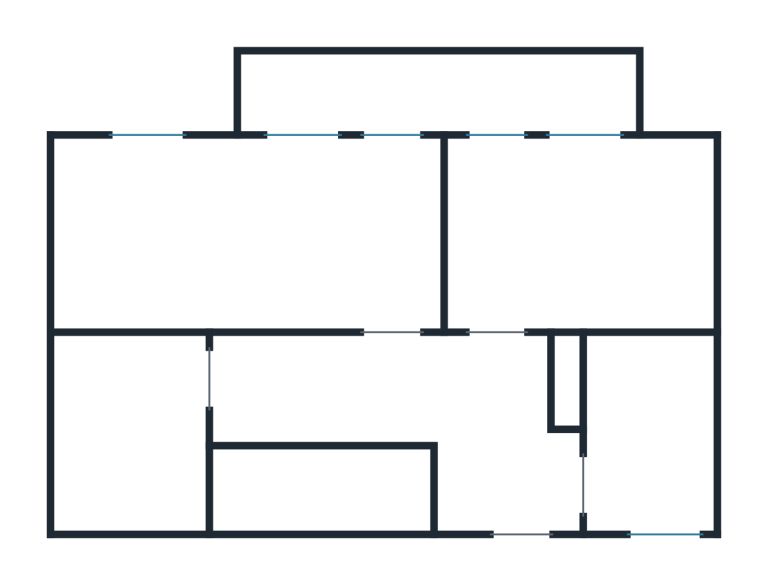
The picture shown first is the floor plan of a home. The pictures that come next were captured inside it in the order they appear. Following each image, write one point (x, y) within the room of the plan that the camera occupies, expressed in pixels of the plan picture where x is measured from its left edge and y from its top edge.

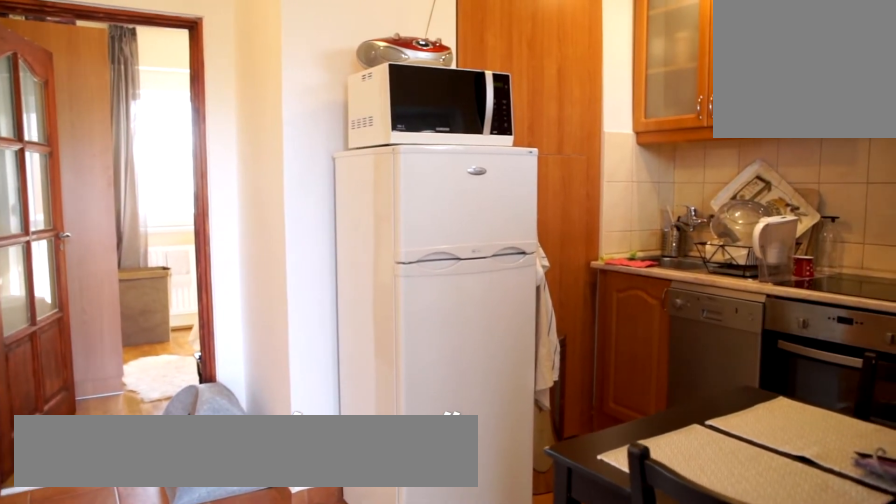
(540, 488)
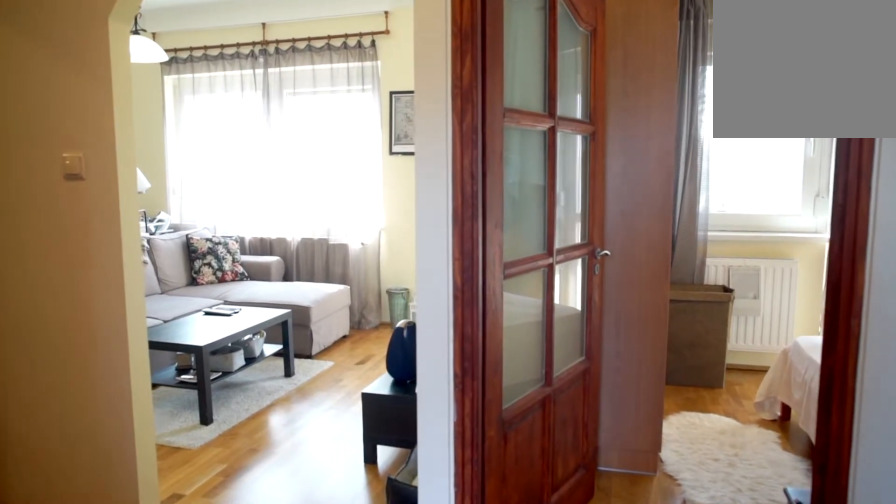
(540, 487)
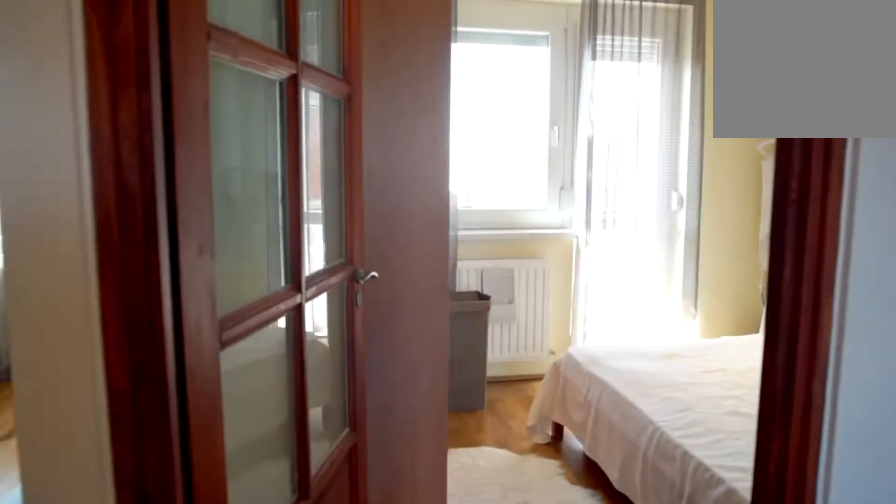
(541, 487)
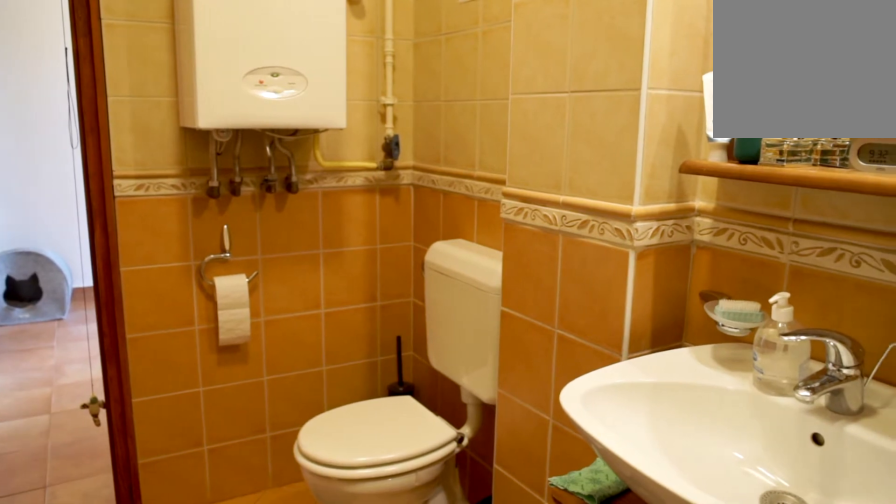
(127, 401)
